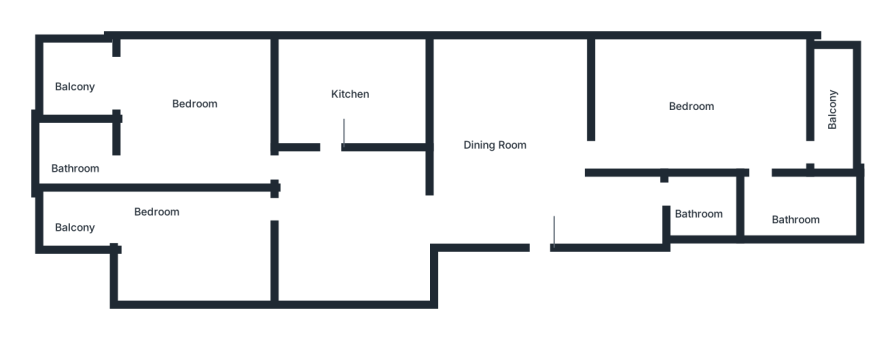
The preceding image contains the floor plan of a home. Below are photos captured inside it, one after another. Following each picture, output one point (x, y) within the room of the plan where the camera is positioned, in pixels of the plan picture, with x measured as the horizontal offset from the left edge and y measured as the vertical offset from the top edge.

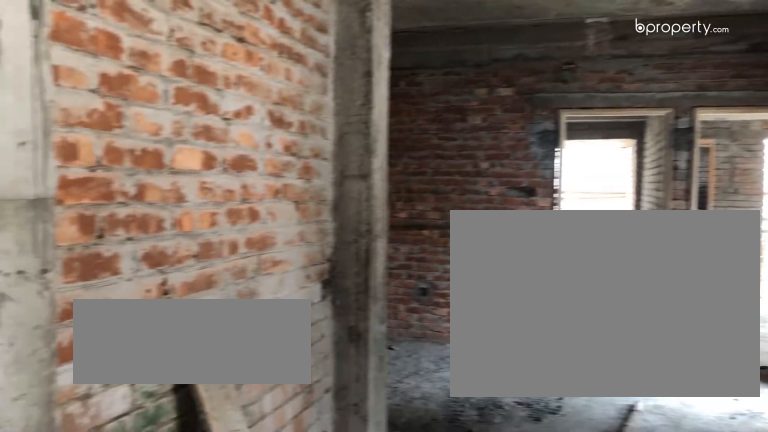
(528, 151)
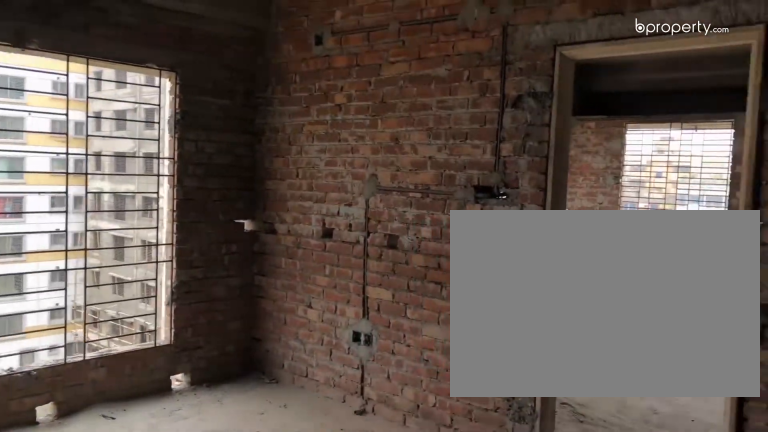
(527, 150)
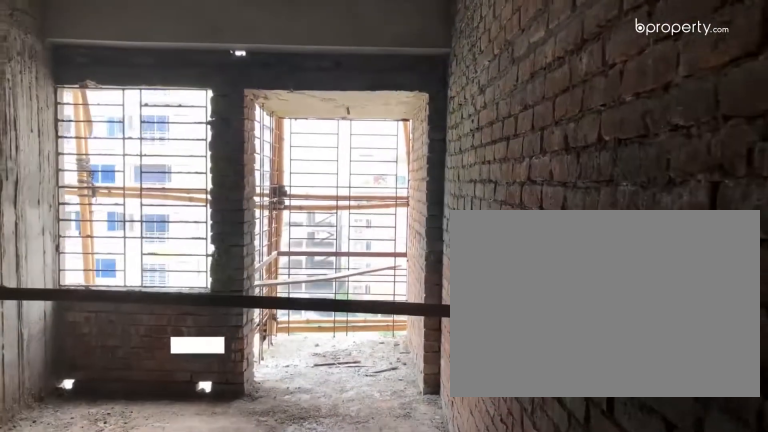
(183, 240)
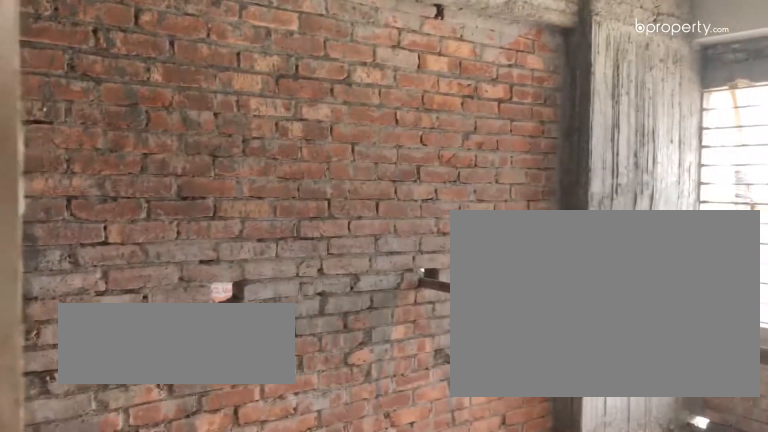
(183, 240)
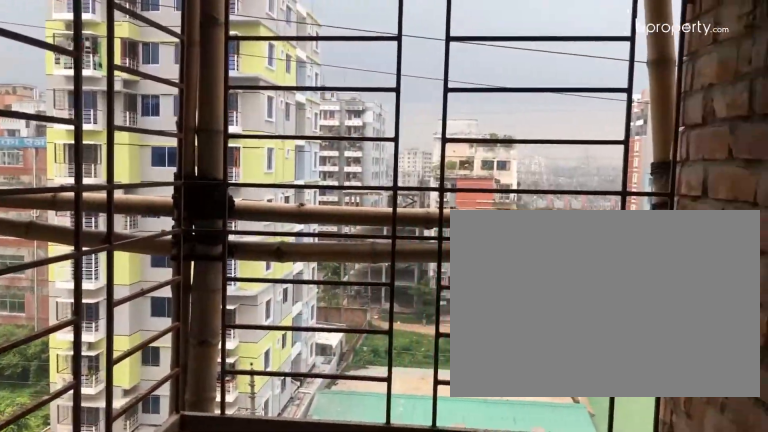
(82, 216)
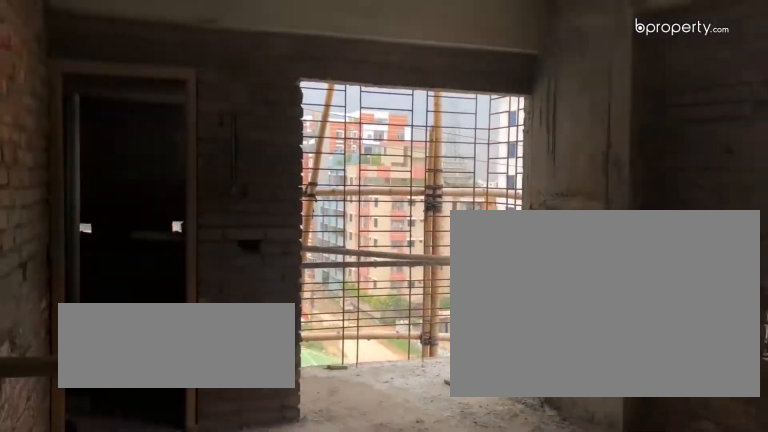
(189, 110)
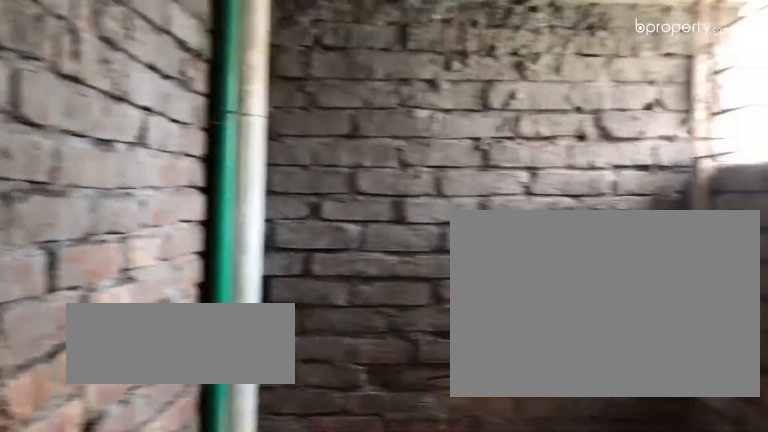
(93, 164)
